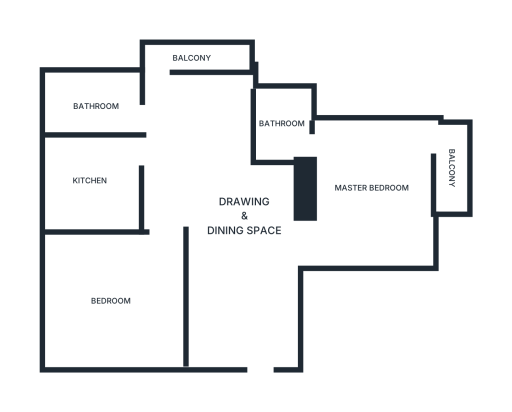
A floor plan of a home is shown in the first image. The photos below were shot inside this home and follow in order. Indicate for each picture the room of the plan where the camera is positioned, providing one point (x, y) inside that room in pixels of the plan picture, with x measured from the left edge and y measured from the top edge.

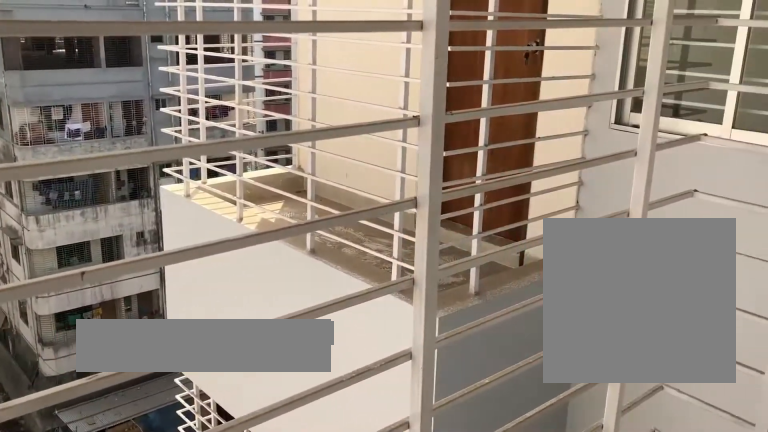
(454, 168)
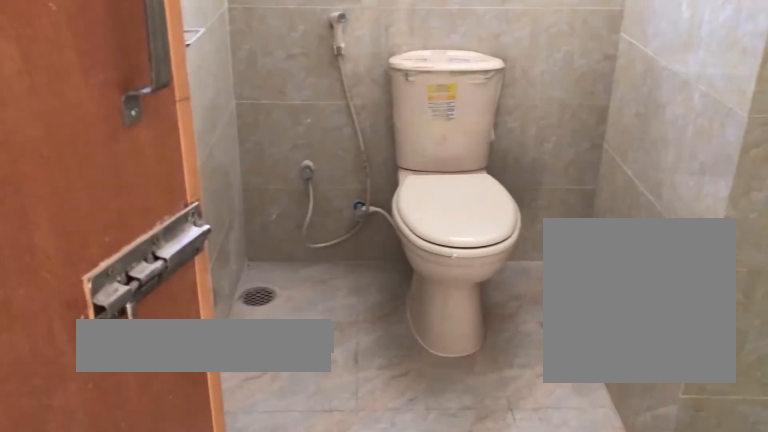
(99, 108)
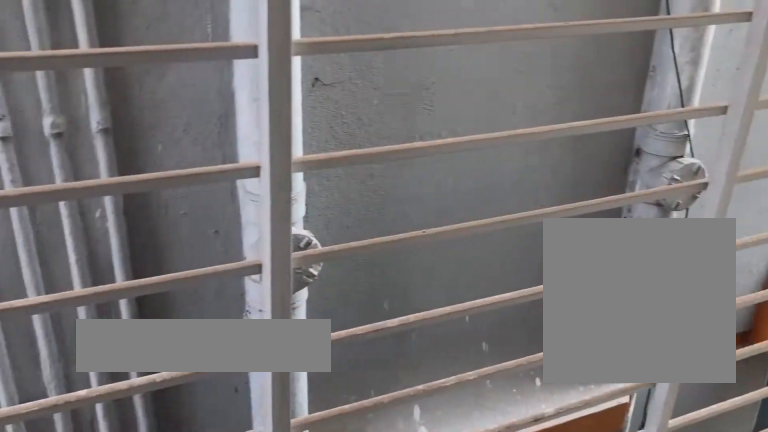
(192, 59)
